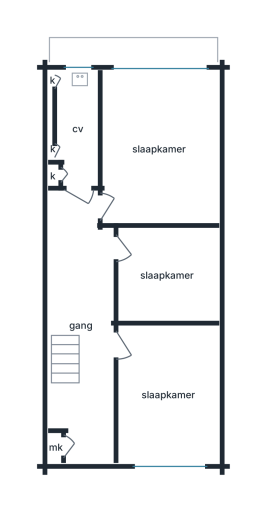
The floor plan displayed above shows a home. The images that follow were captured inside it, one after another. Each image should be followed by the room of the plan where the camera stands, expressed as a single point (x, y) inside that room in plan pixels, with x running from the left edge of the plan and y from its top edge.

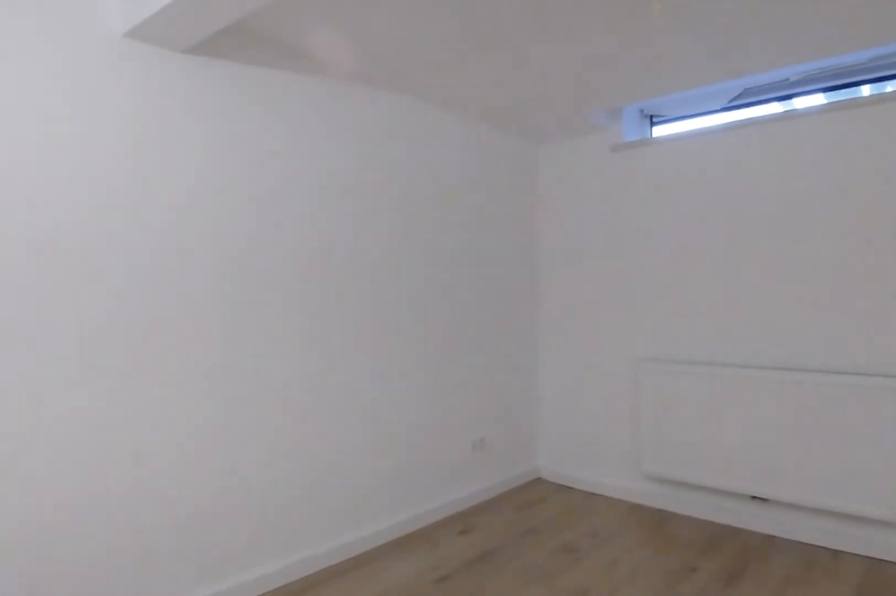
(166, 459)
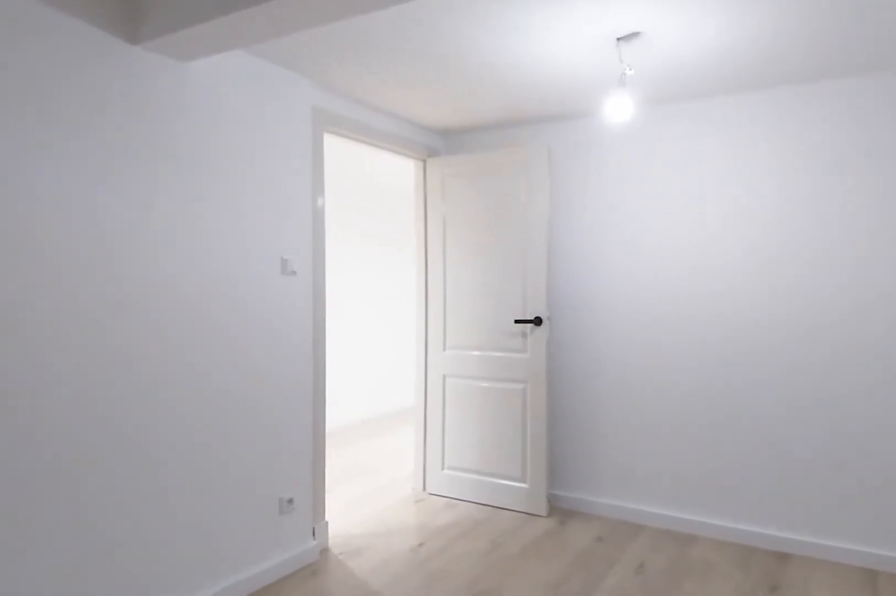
(166, 459)
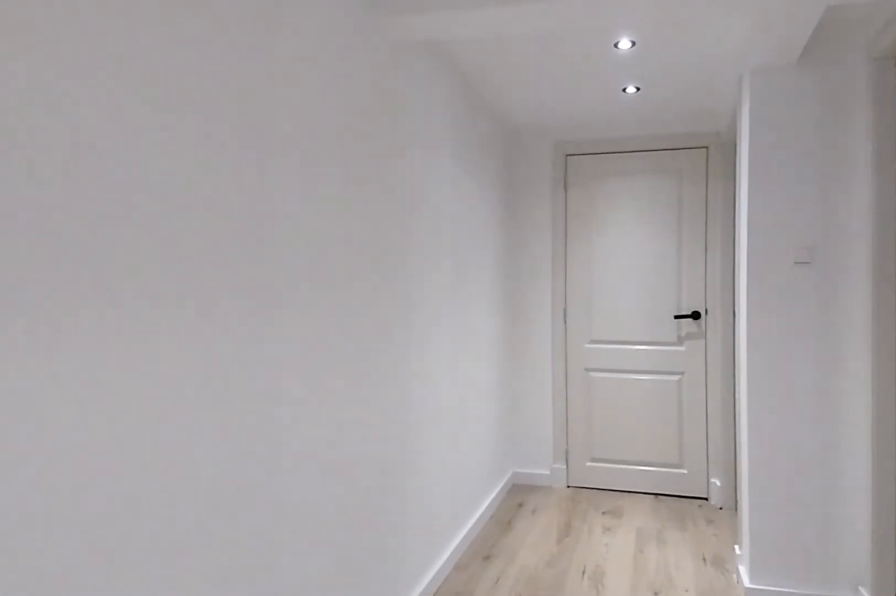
(82, 321)
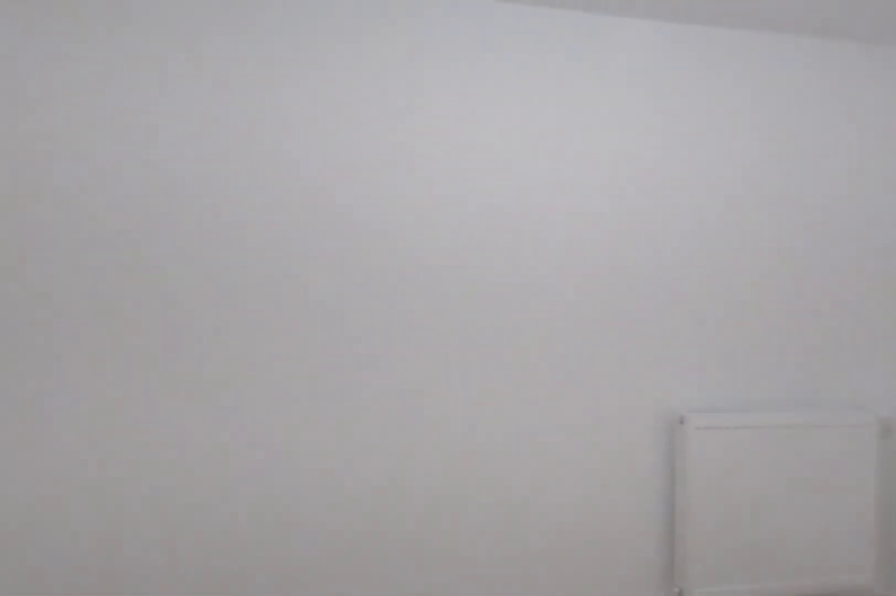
(166, 275)
